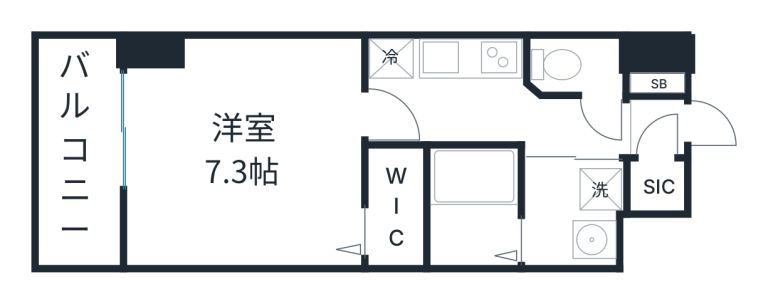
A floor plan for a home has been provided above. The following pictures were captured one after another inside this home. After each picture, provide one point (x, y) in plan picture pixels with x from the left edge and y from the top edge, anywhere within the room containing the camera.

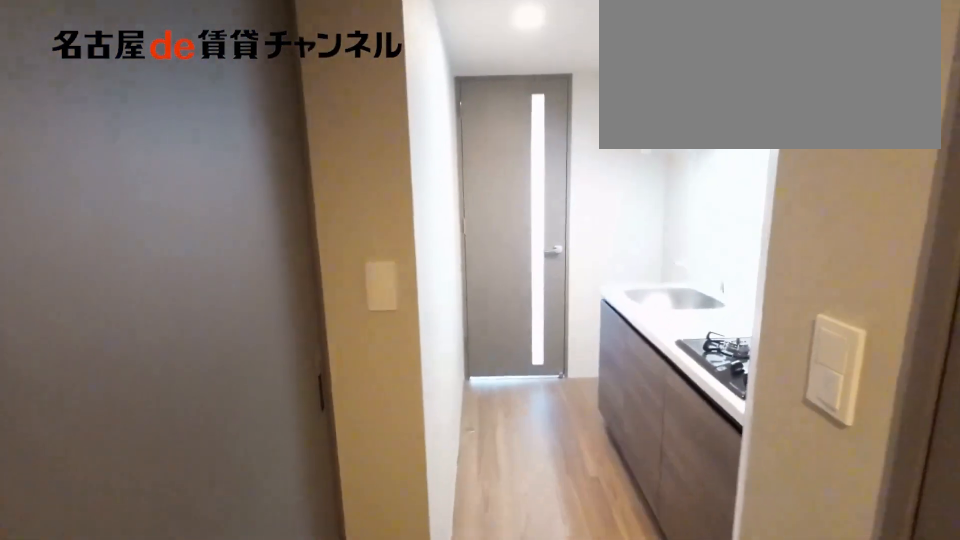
(494, 115)
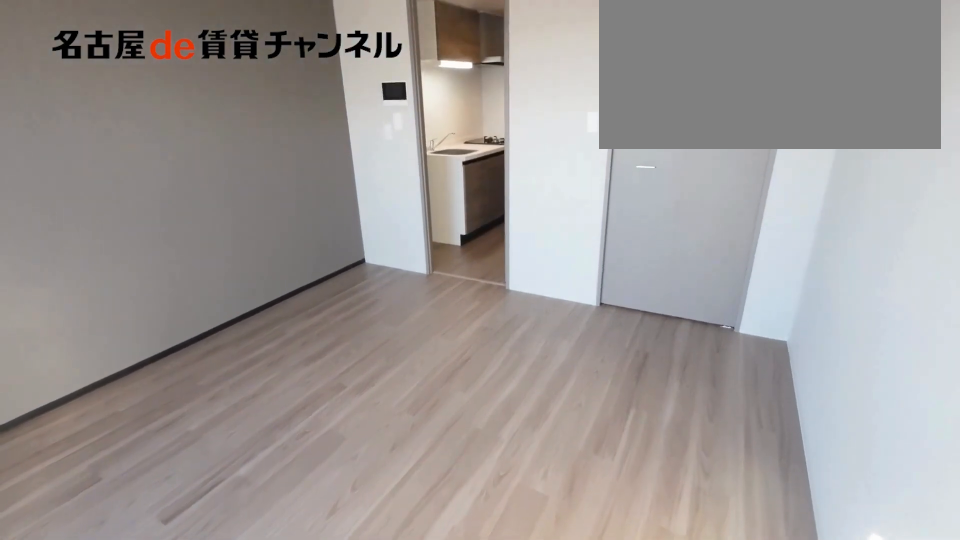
(247, 155)
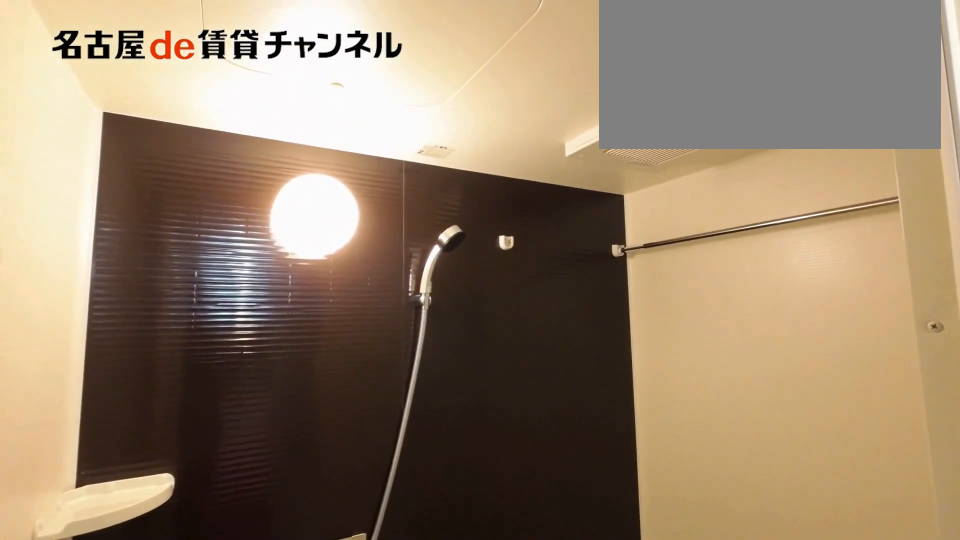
(474, 208)
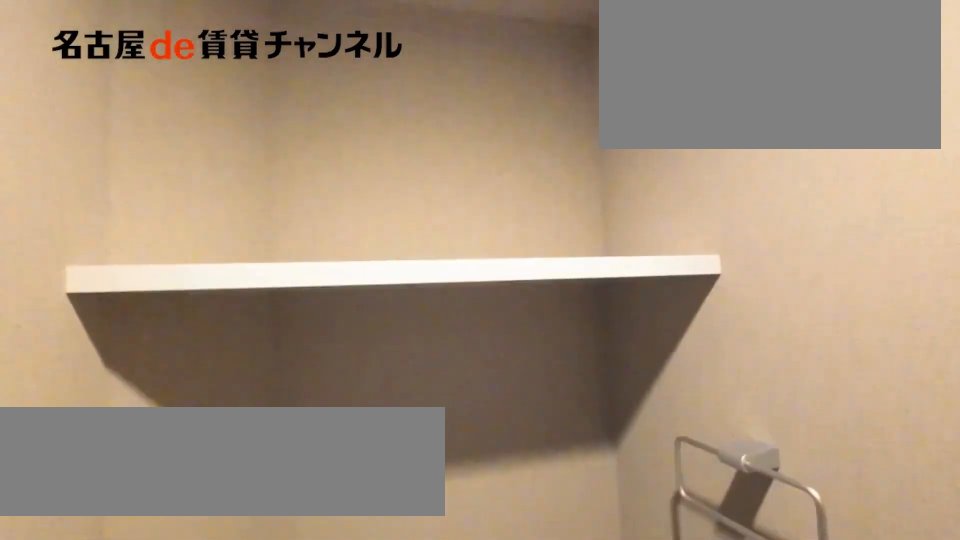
(575, 64)
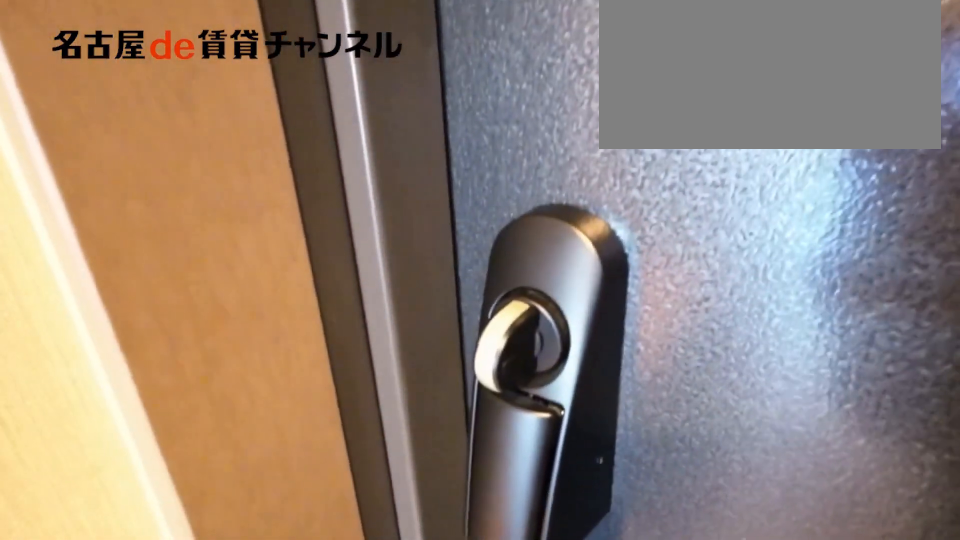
(657, 113)
